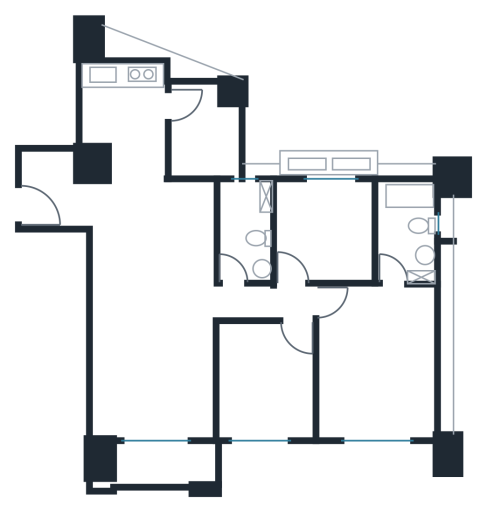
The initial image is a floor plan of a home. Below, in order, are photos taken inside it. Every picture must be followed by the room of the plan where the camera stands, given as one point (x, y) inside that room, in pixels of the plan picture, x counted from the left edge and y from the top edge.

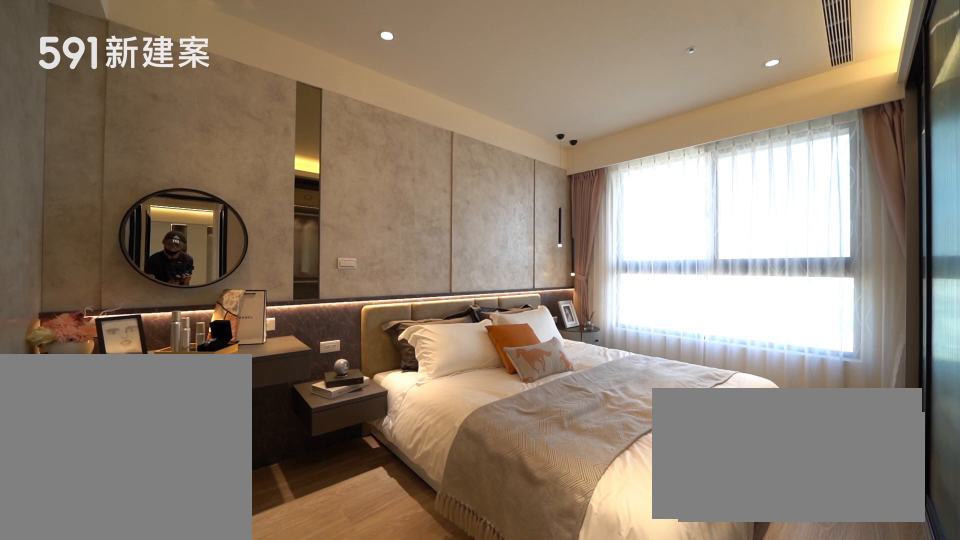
(377, 365)
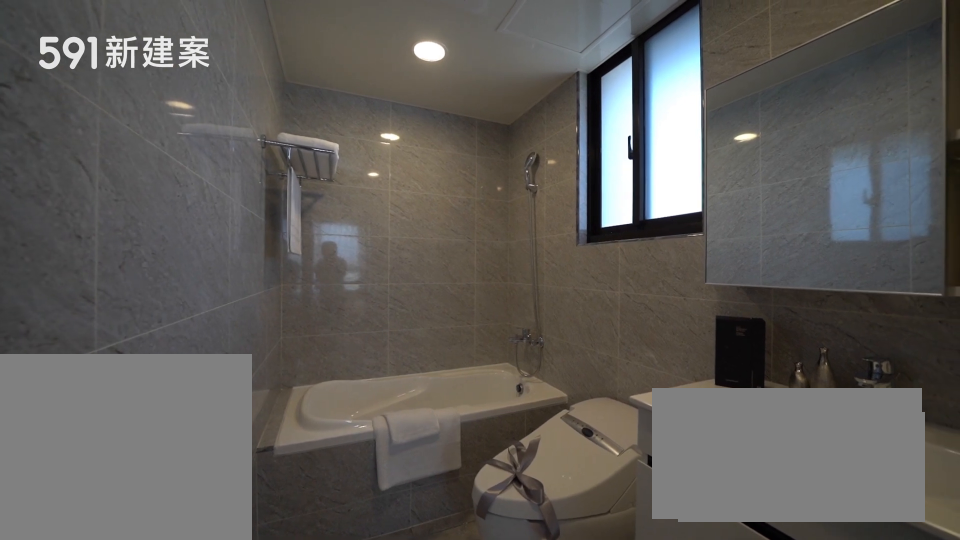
(407, 222)
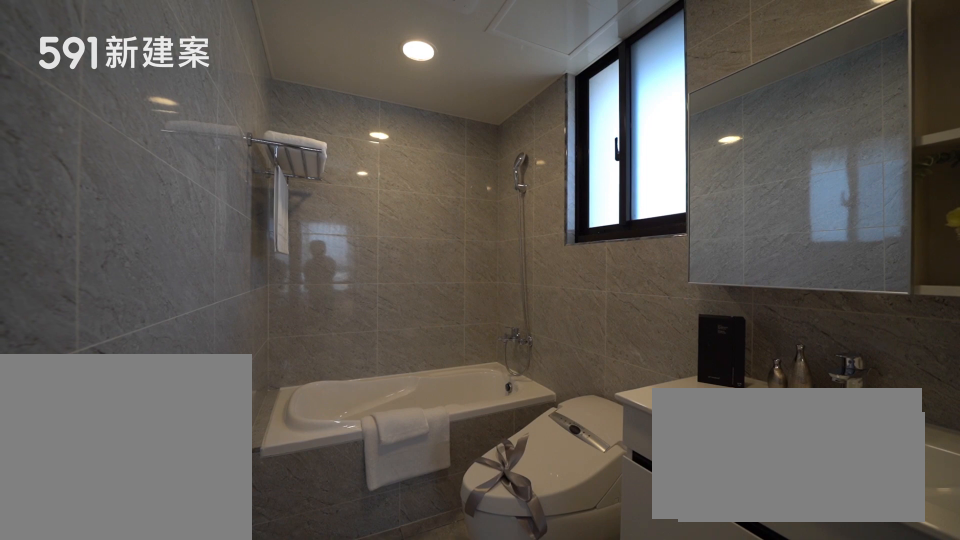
(407, 222)
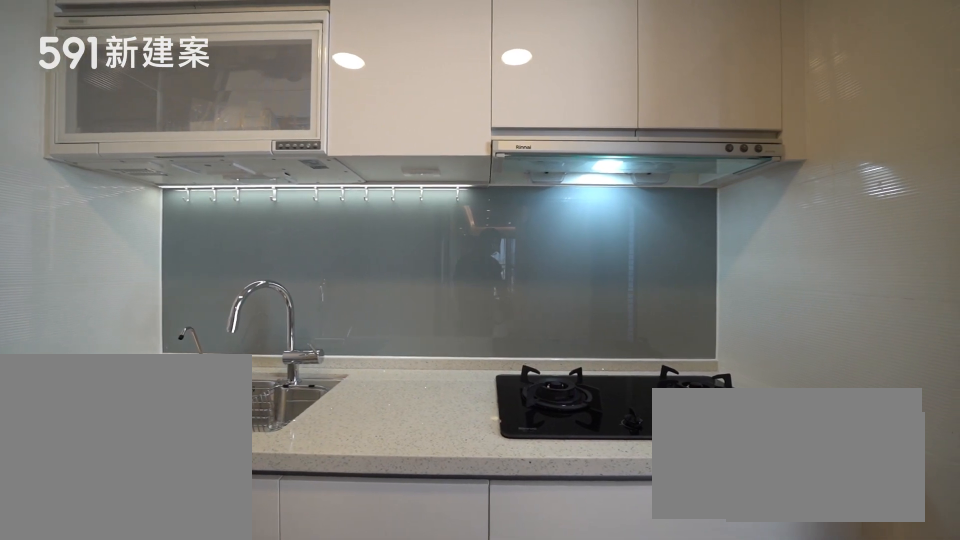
(124, 111)
